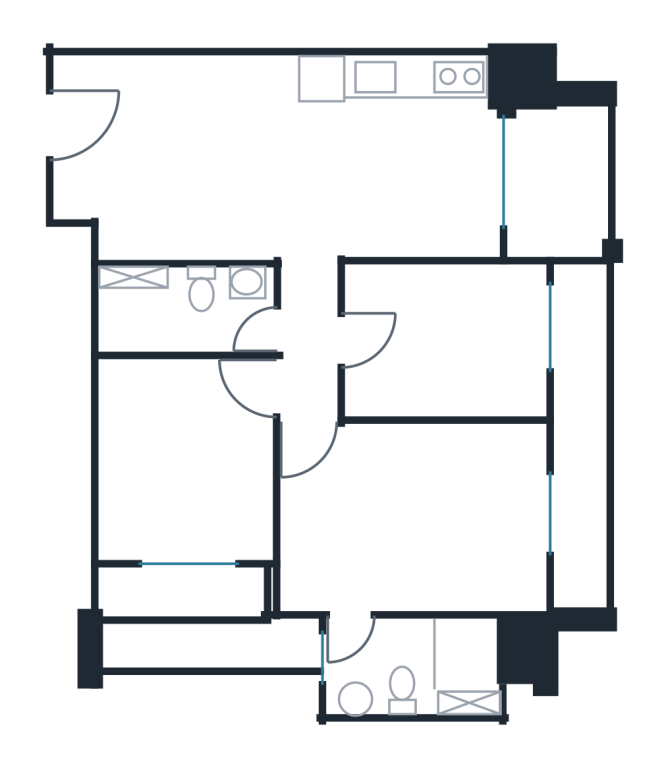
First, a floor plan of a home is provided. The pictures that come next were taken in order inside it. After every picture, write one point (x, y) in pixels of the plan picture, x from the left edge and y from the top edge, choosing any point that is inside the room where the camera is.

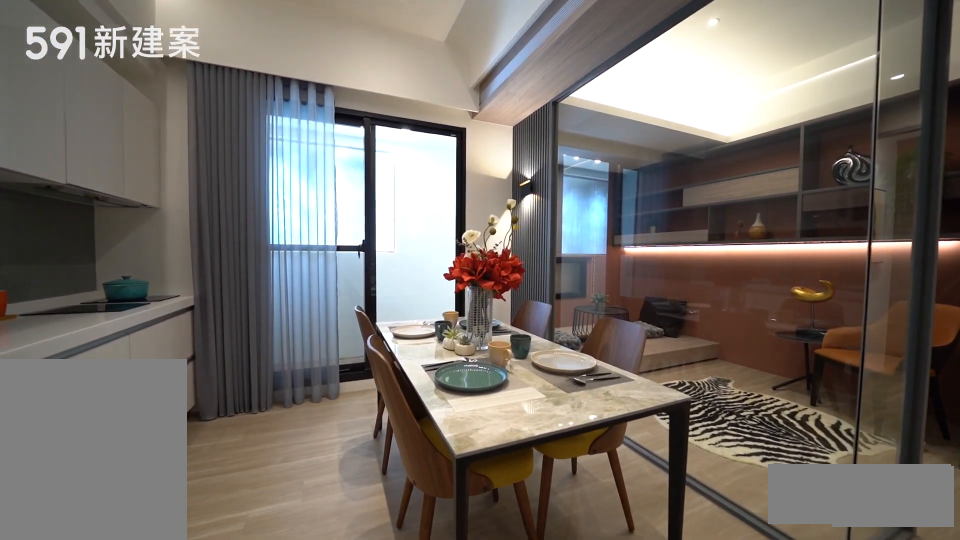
(418, 194)
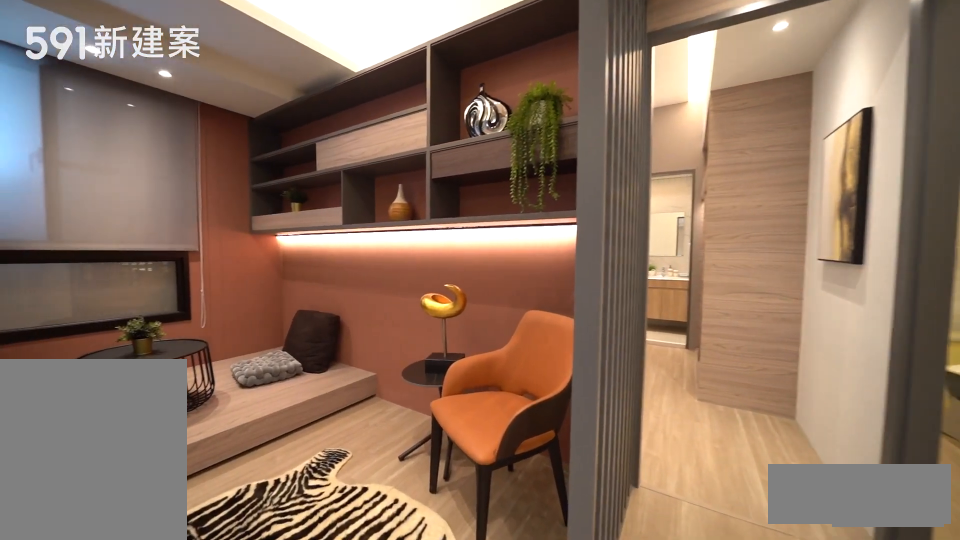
(448, 340)
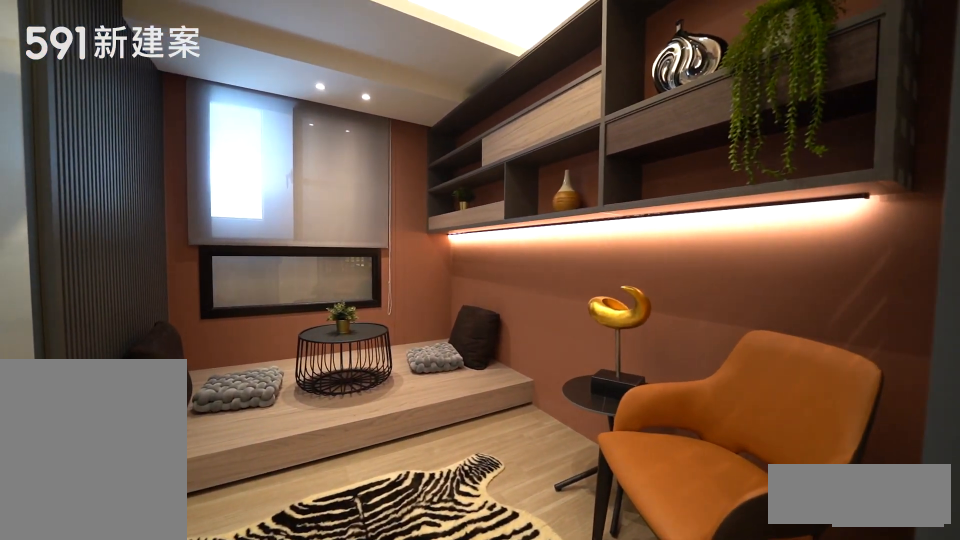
(448, 340)
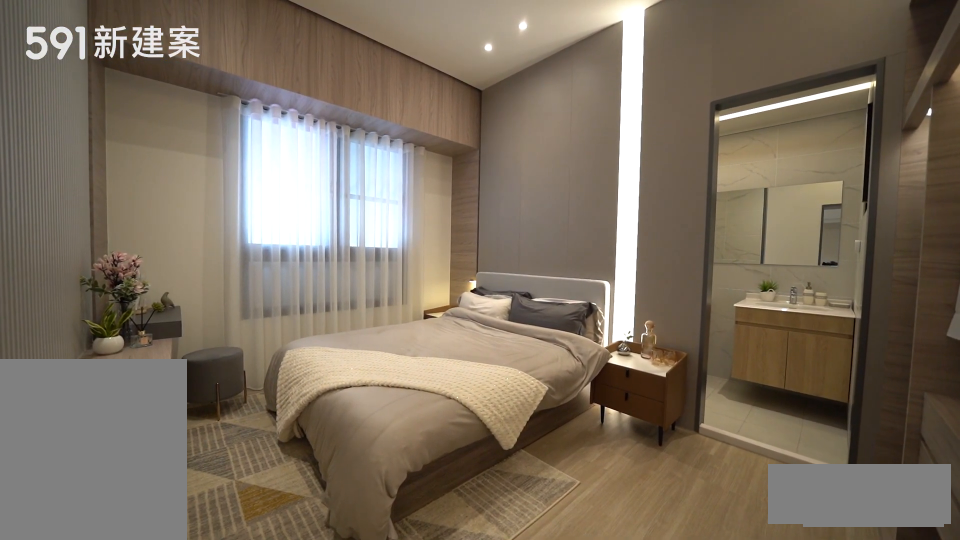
(417, 516)
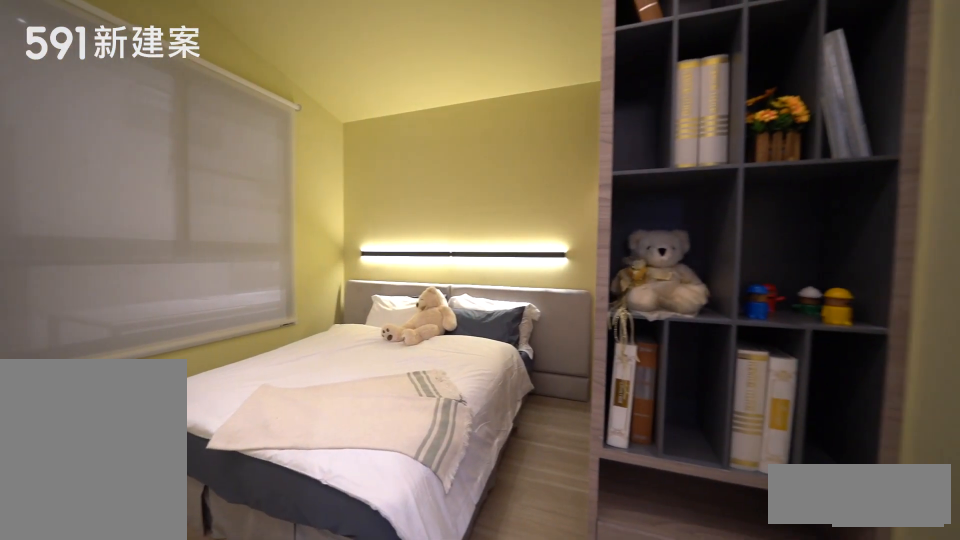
(188, 459)
